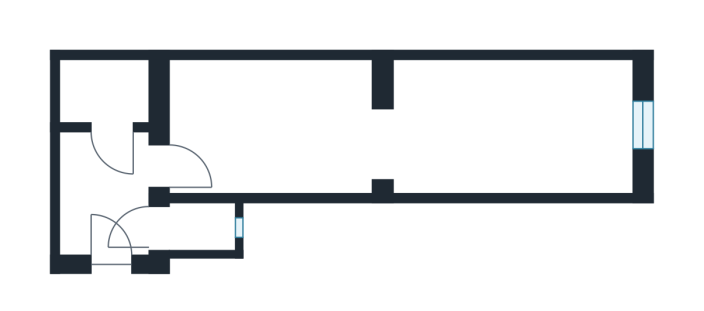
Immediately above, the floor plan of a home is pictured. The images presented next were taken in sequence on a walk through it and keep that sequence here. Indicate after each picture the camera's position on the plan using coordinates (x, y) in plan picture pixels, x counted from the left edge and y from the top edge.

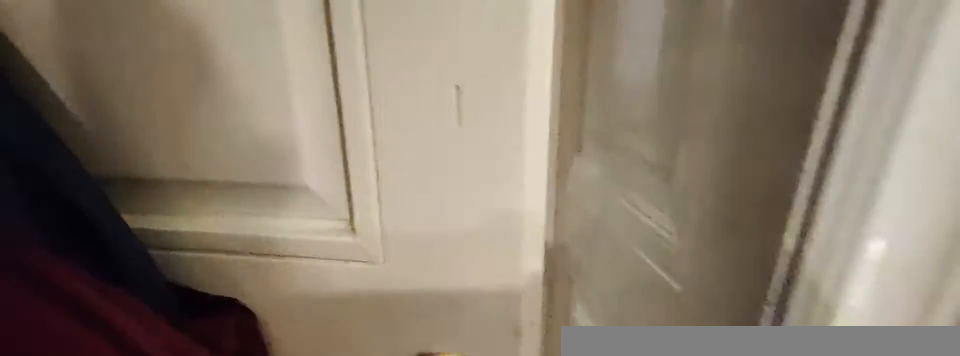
(163, 170)
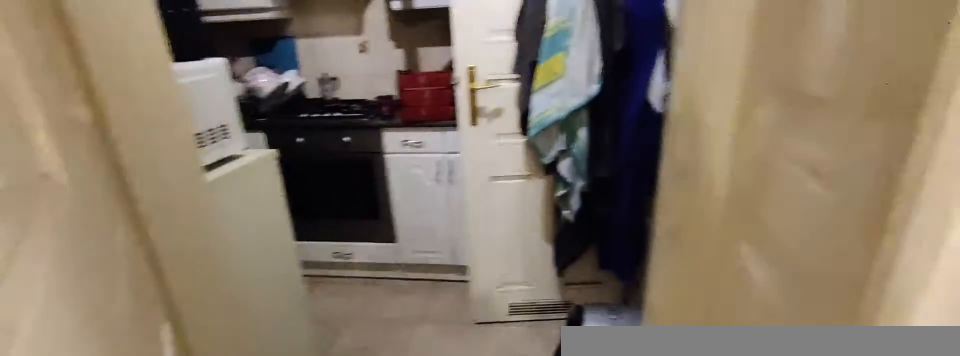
(138, 170)
